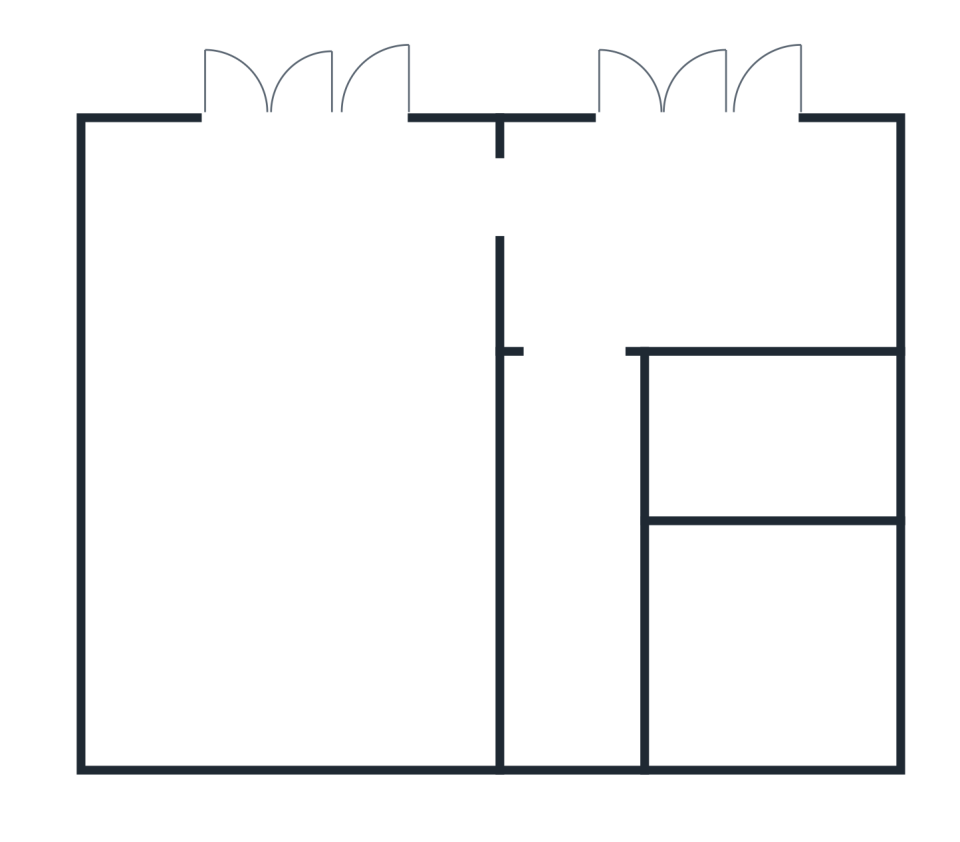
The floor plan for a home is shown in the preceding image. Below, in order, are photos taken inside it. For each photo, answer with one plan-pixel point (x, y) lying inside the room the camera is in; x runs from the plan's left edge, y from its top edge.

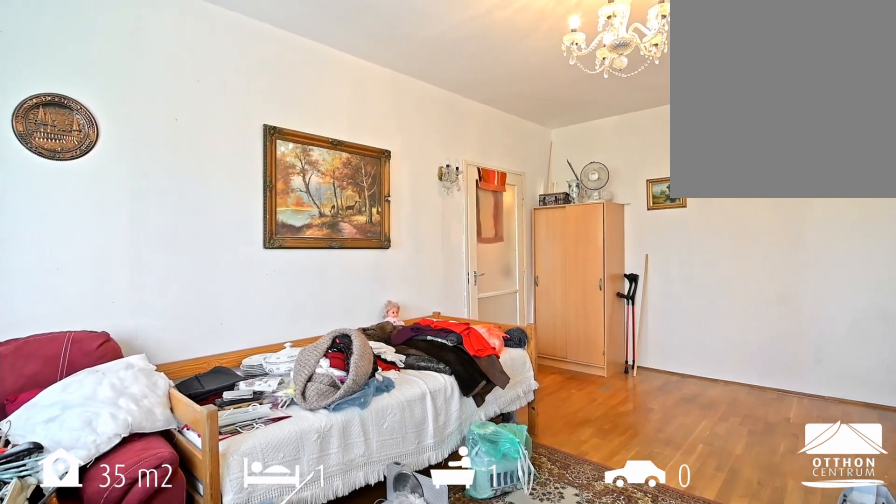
(299, 438)
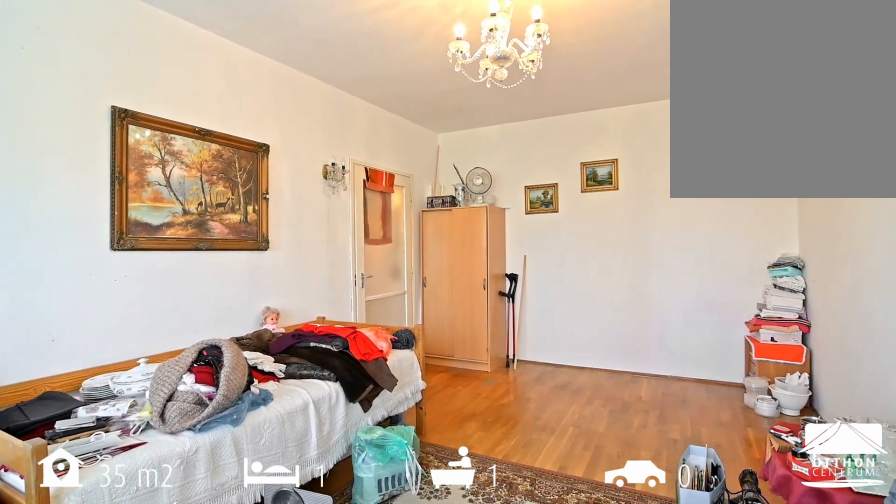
(299, 438)
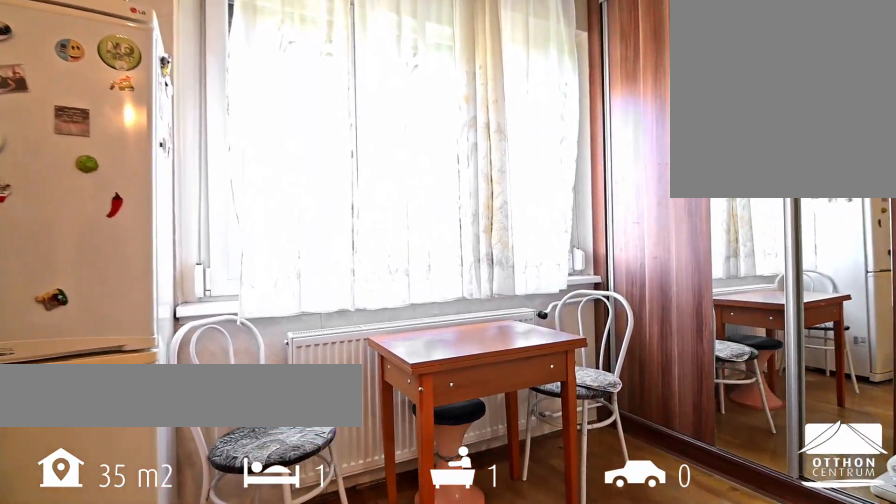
(709, 250)
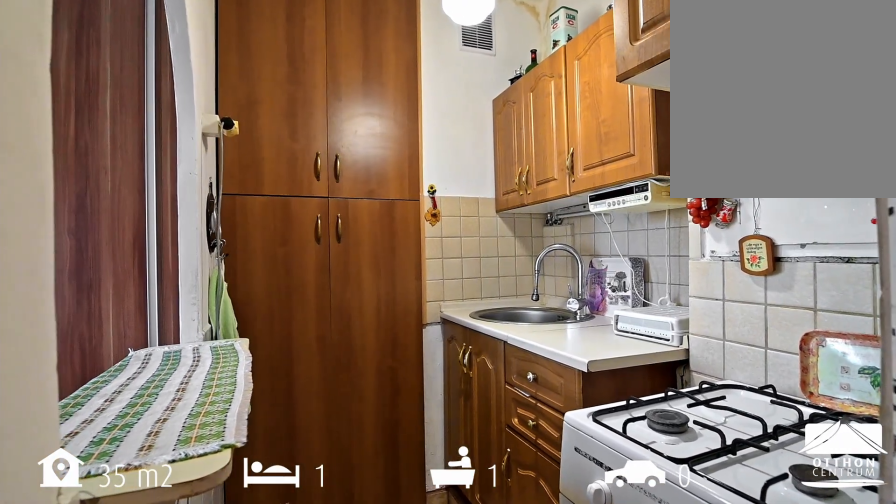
(783, 437)
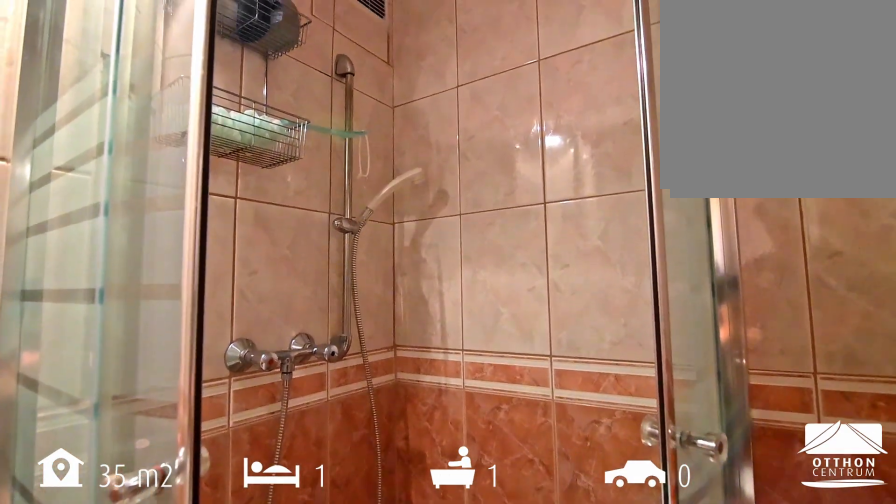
(784, 654)
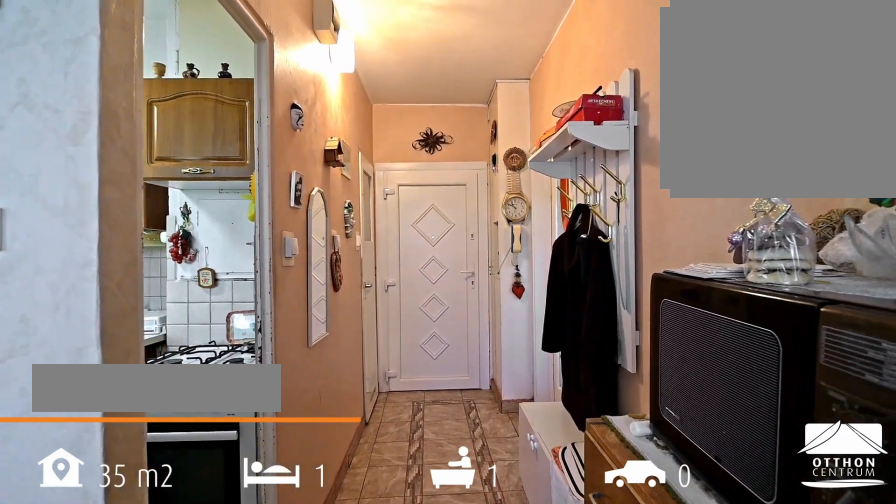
(590, 551)
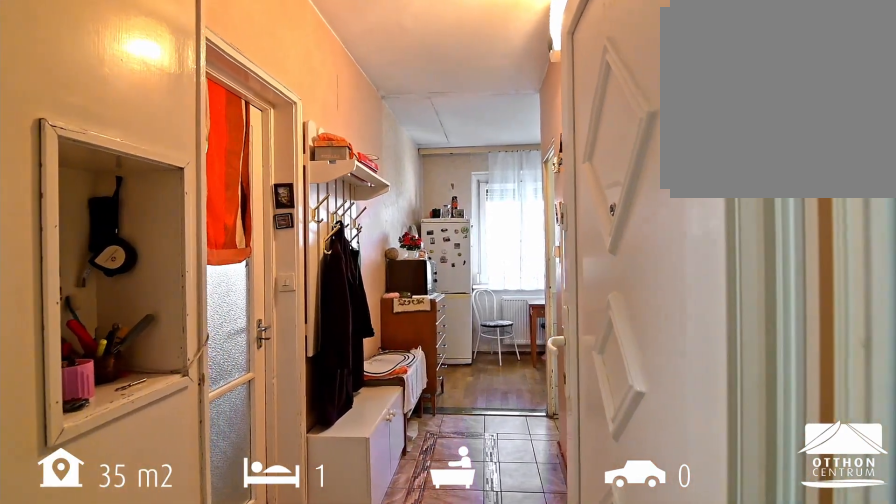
(590, 552)
